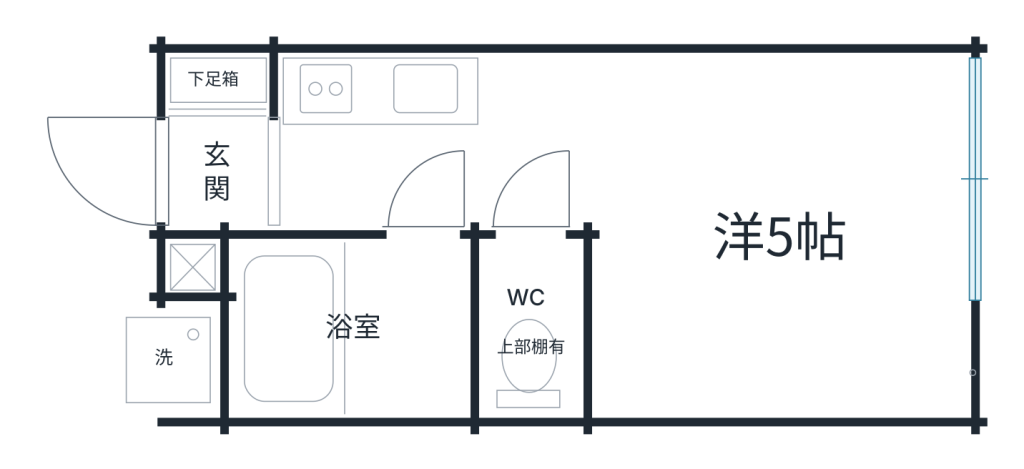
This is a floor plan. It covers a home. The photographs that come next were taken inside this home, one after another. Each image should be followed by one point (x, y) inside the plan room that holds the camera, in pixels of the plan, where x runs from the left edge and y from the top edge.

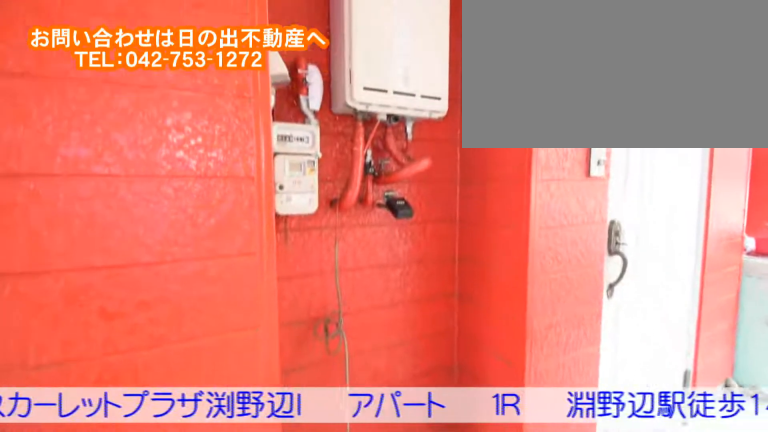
(129, 370)
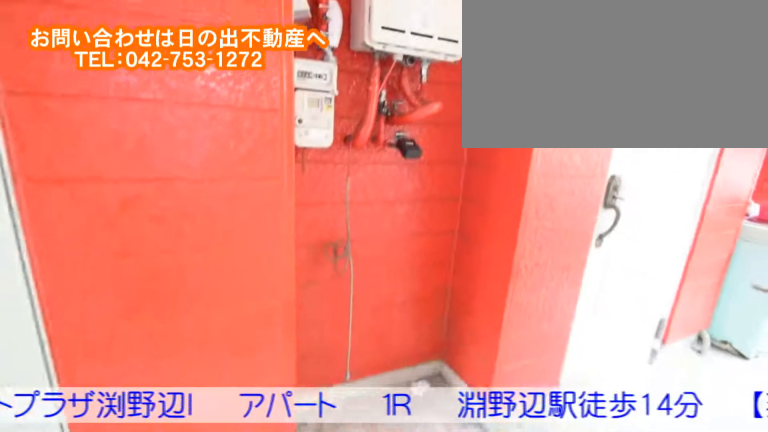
(128, 370)
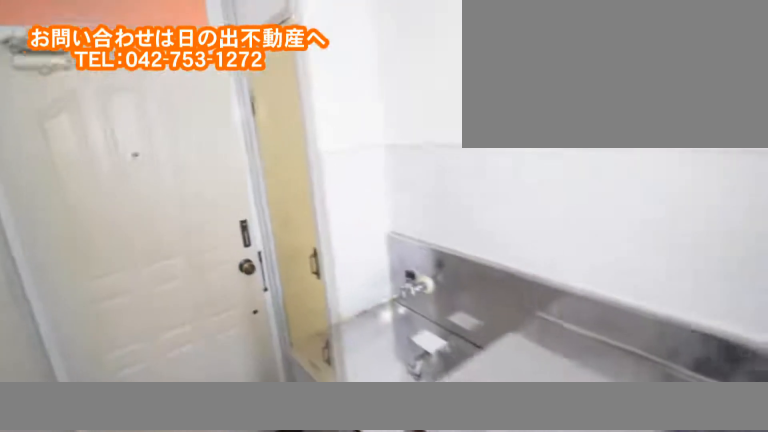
(374, 173)
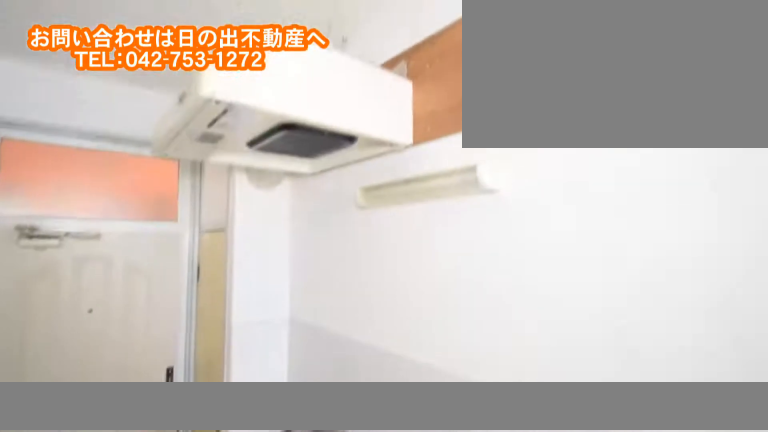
(374, 174)
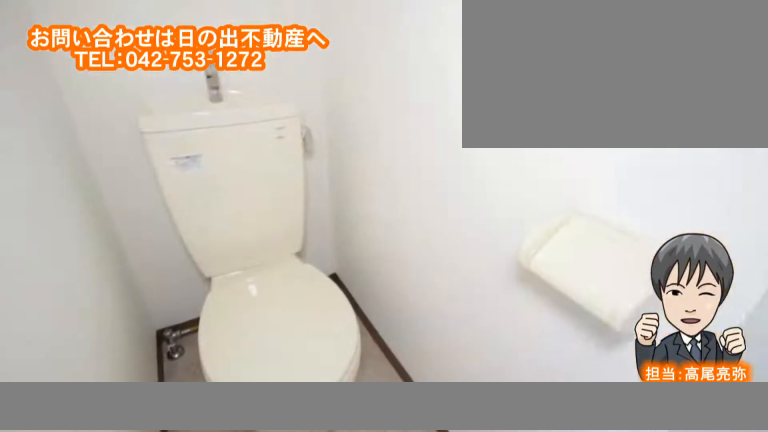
(531, 327)
